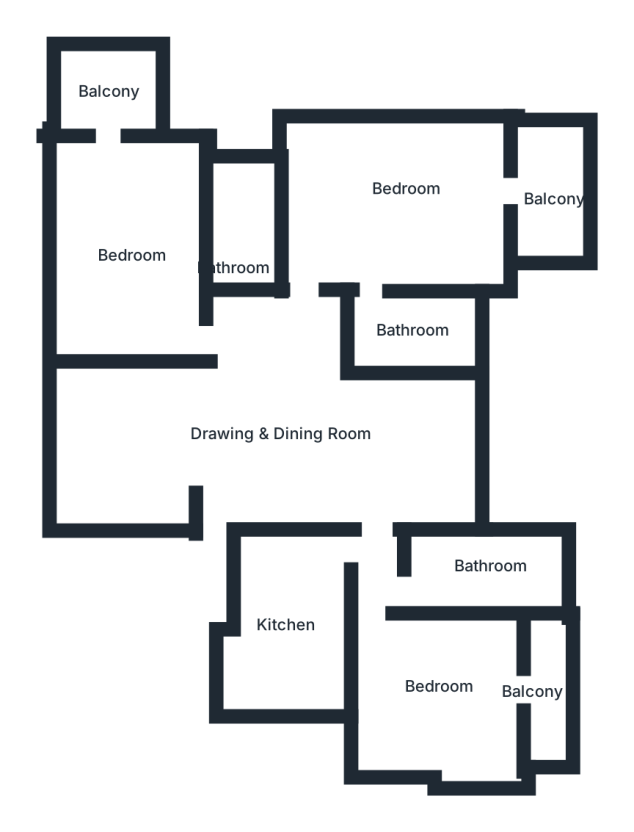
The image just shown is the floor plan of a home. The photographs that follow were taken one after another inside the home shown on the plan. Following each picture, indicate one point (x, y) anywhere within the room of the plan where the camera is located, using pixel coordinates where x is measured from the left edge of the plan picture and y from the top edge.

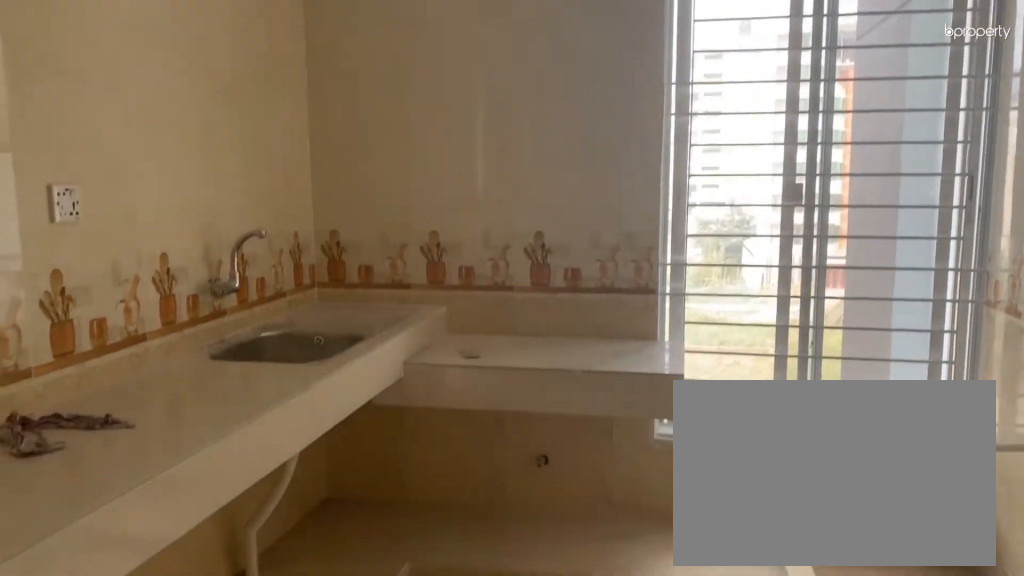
(284, 620)
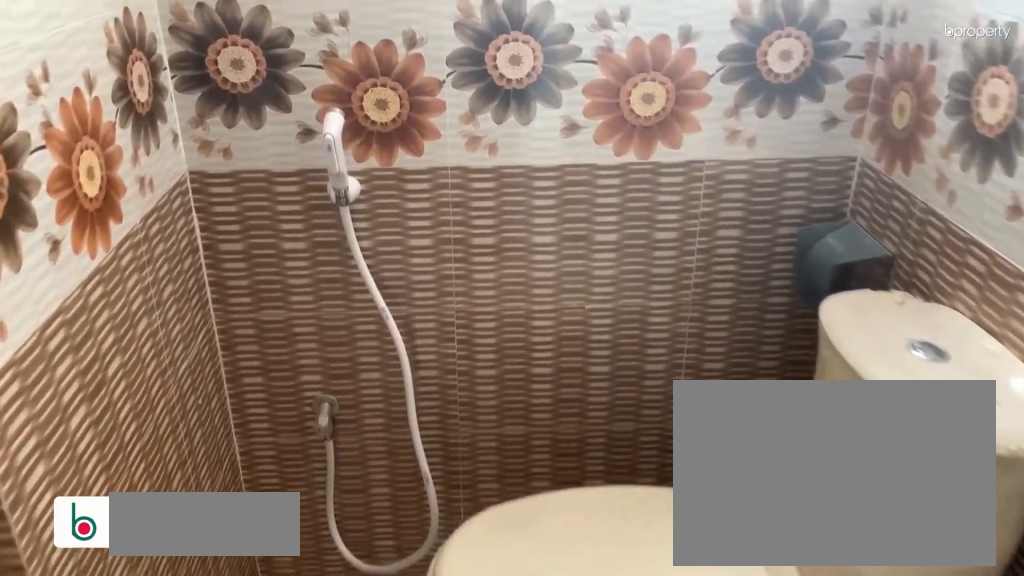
(475, 565)
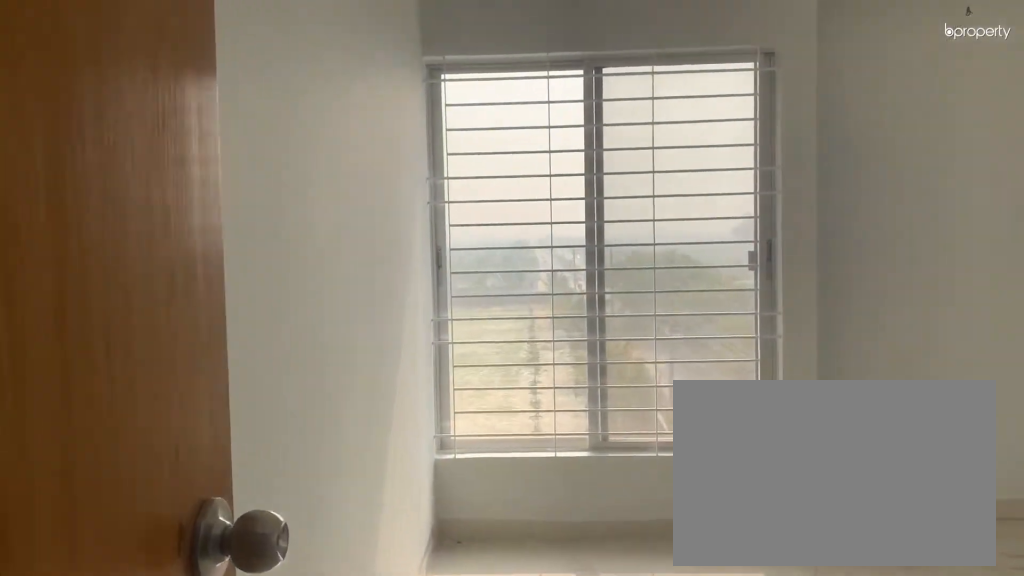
(394, 218)
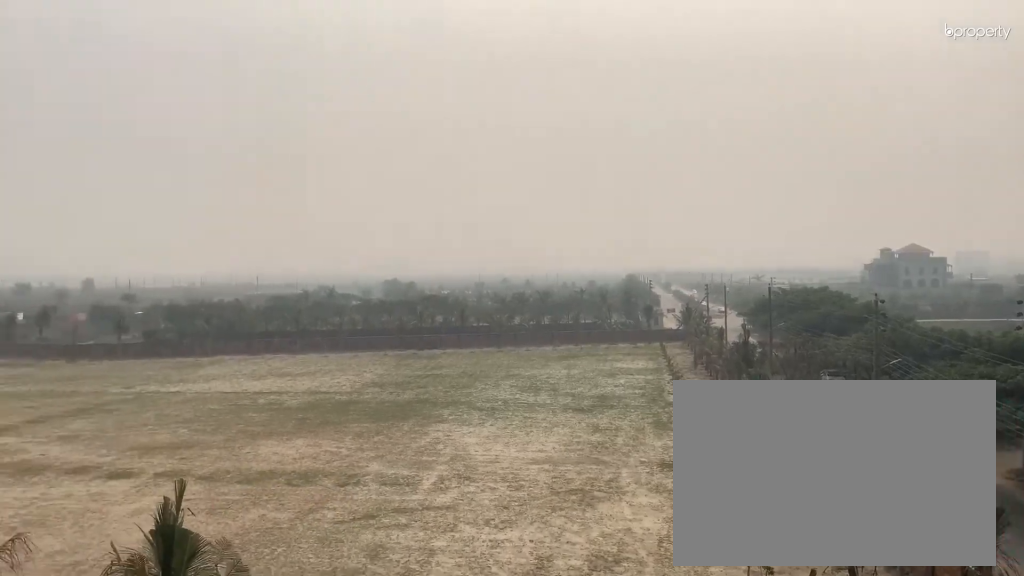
(112, 92)
